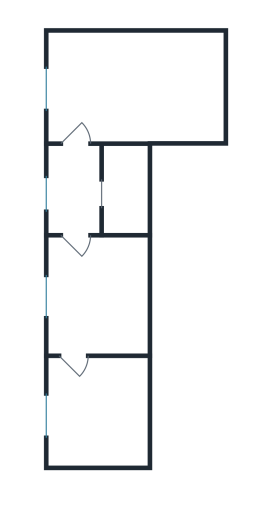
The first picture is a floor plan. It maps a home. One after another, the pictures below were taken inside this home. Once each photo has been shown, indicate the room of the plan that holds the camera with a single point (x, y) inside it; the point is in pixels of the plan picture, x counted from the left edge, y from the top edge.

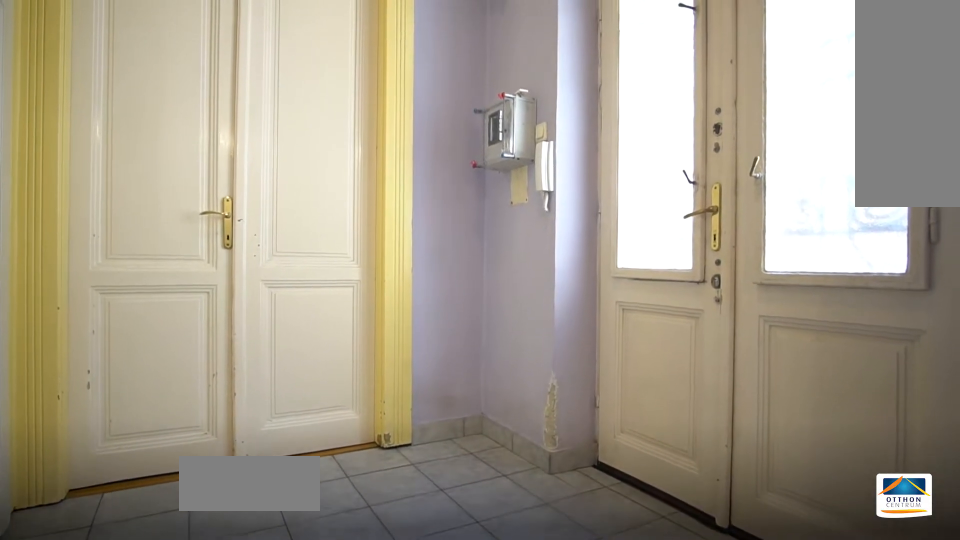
(77, 190)
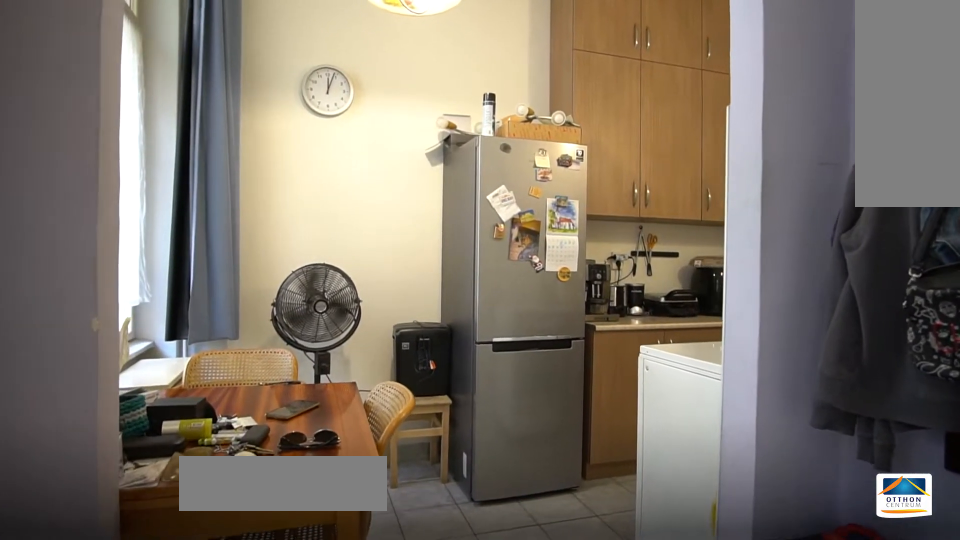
(146, 86)
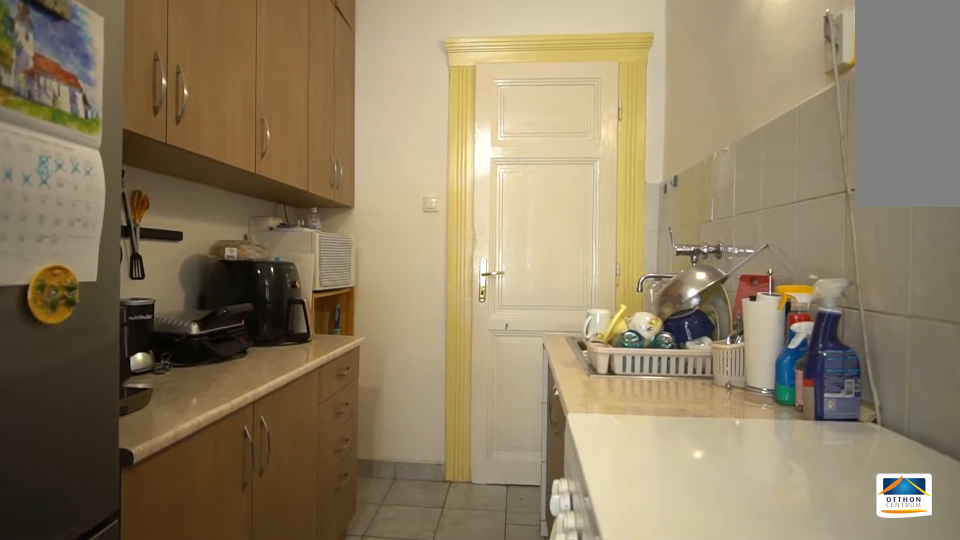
(146, 86)
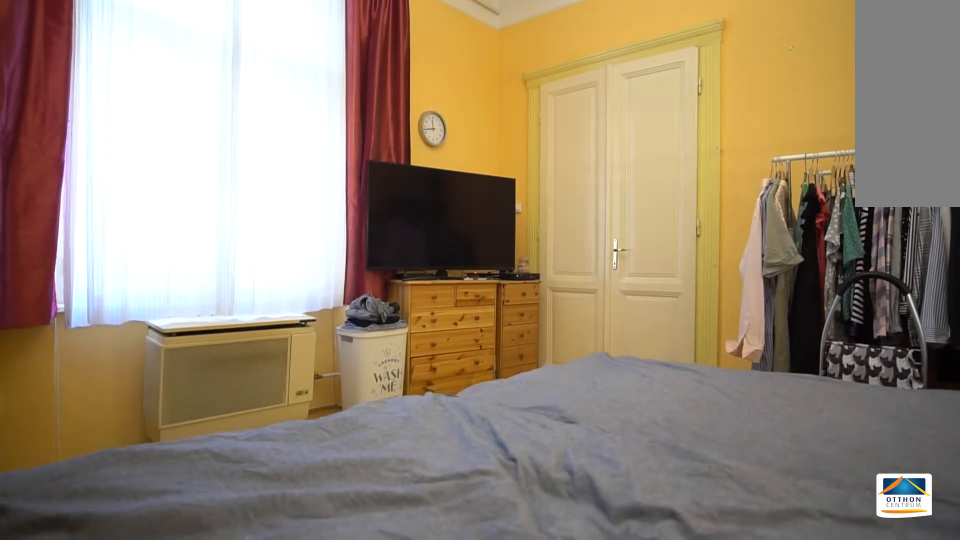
(105, 411)
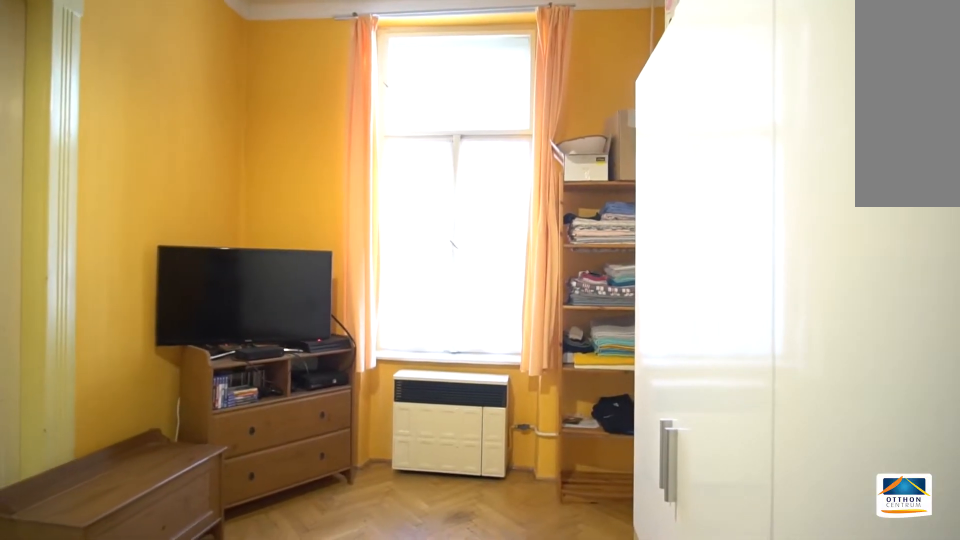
(105, 297)
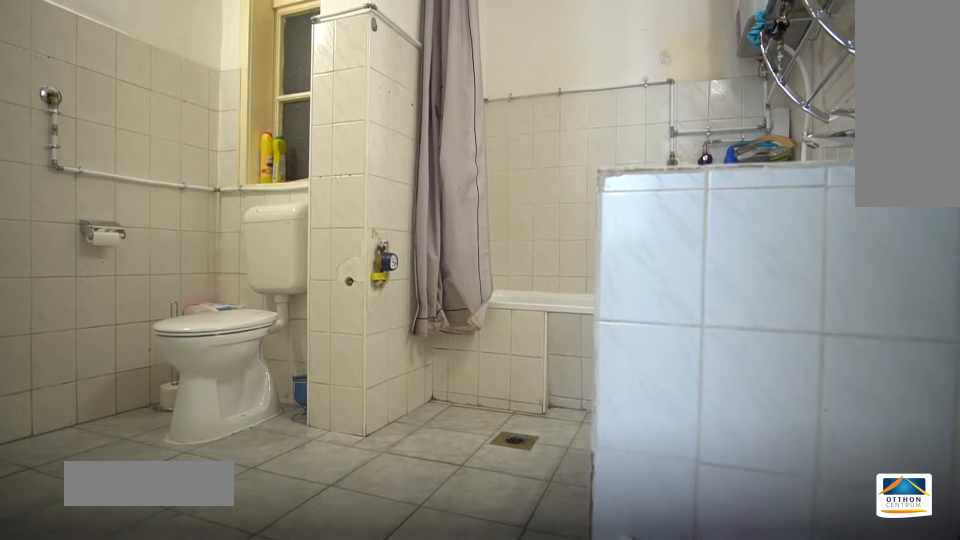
(126, 191)
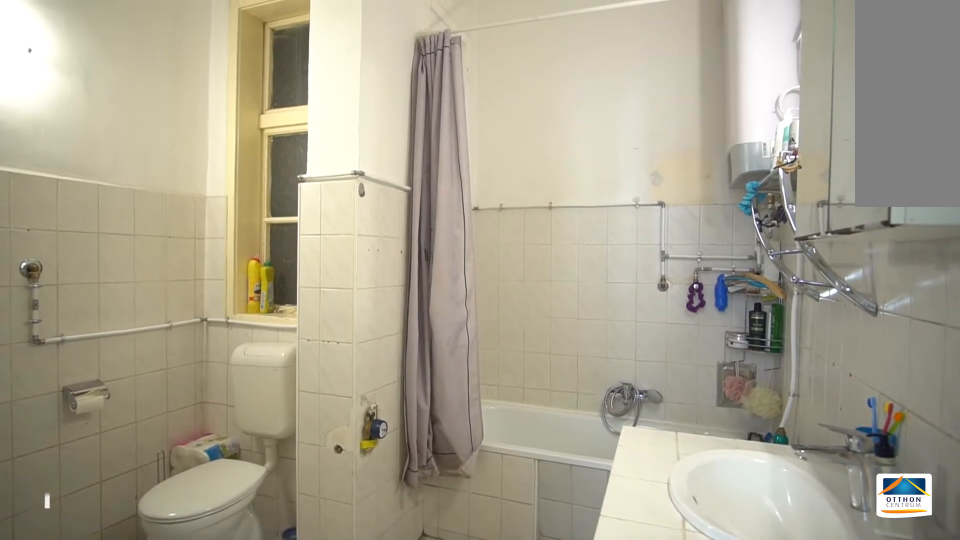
(126, 191)
